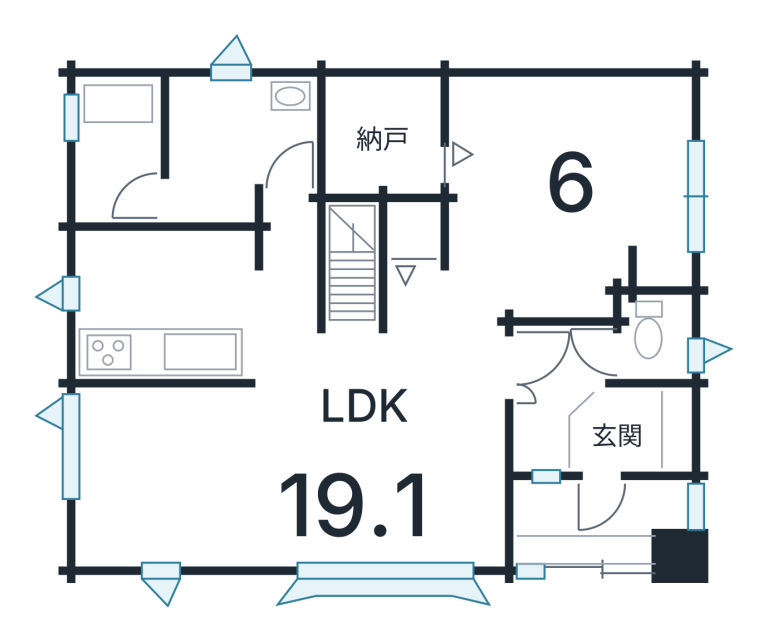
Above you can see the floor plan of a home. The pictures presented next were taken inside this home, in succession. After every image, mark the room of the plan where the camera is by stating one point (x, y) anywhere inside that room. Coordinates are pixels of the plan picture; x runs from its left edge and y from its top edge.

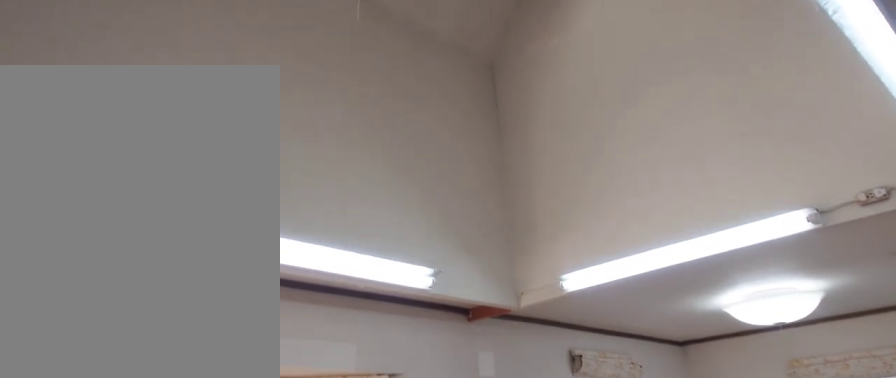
(385, 494)
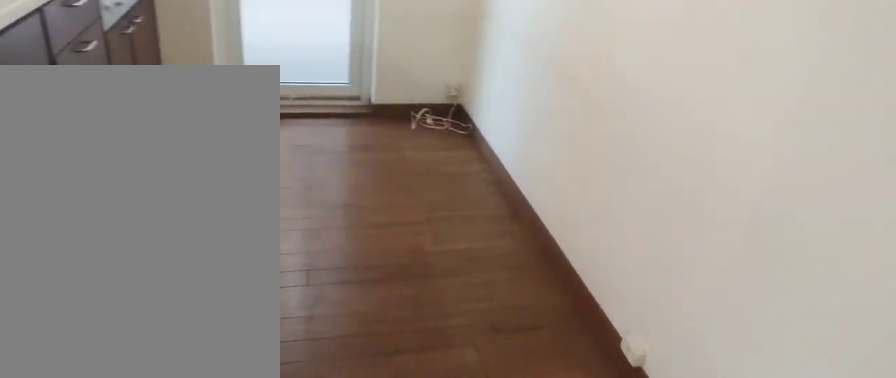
(173, 305)
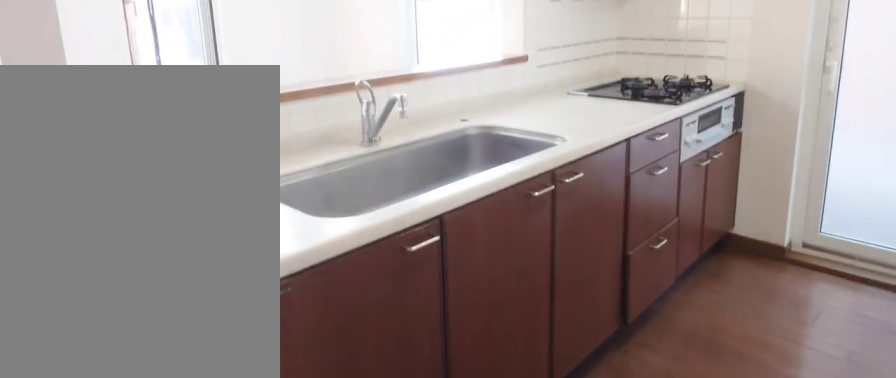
(174, 305)
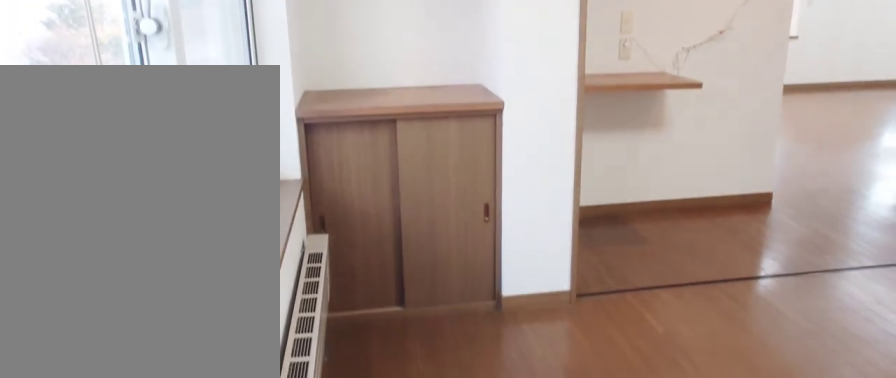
(564, 189)
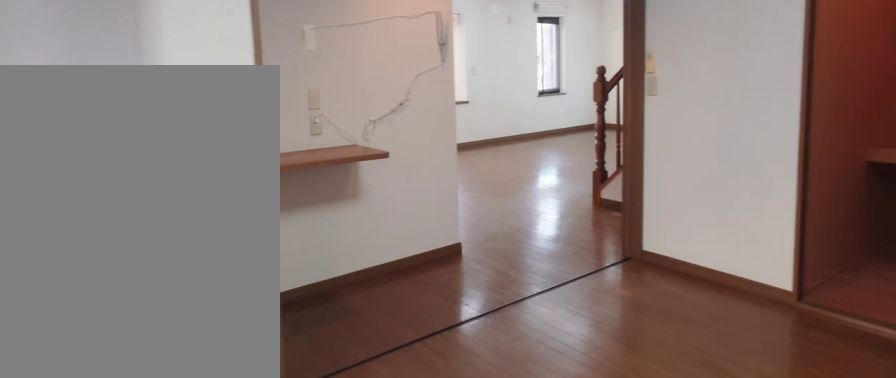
(564, 189)
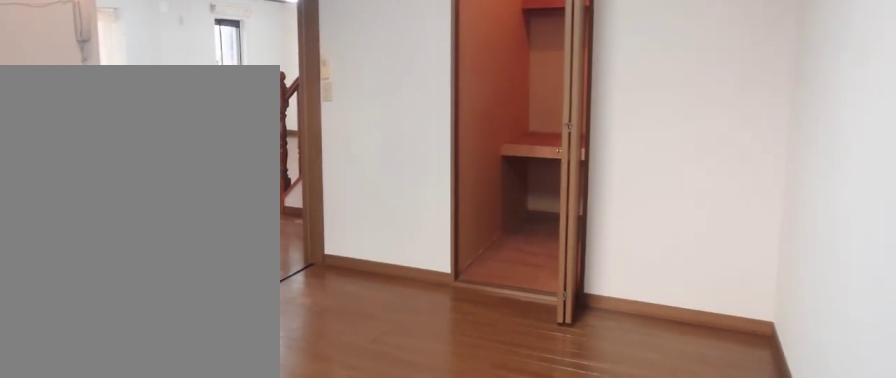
(564, 189)
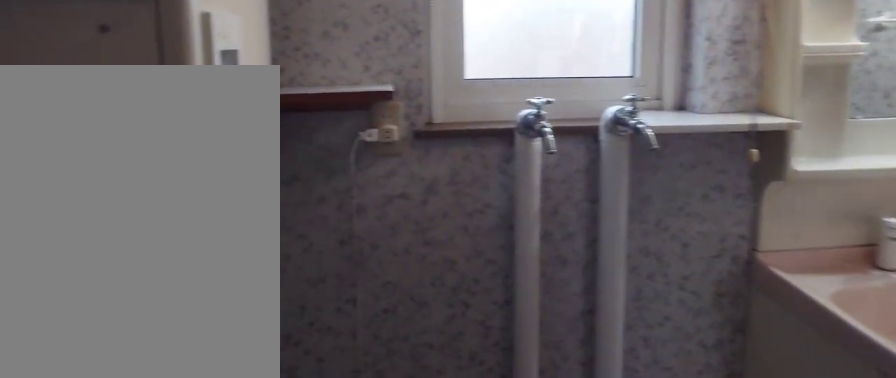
(234, 140)
